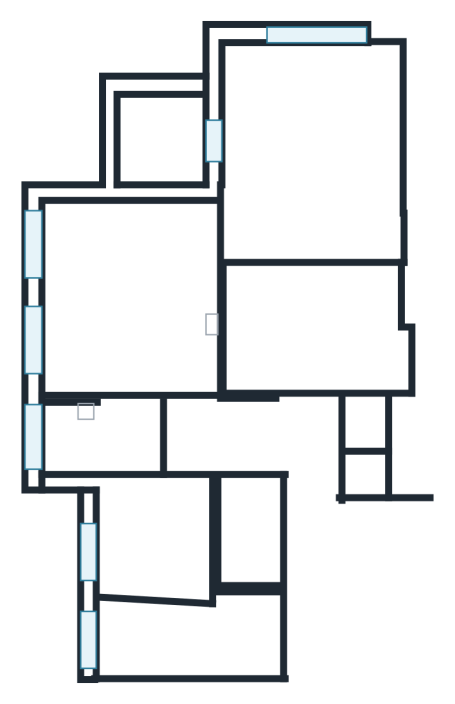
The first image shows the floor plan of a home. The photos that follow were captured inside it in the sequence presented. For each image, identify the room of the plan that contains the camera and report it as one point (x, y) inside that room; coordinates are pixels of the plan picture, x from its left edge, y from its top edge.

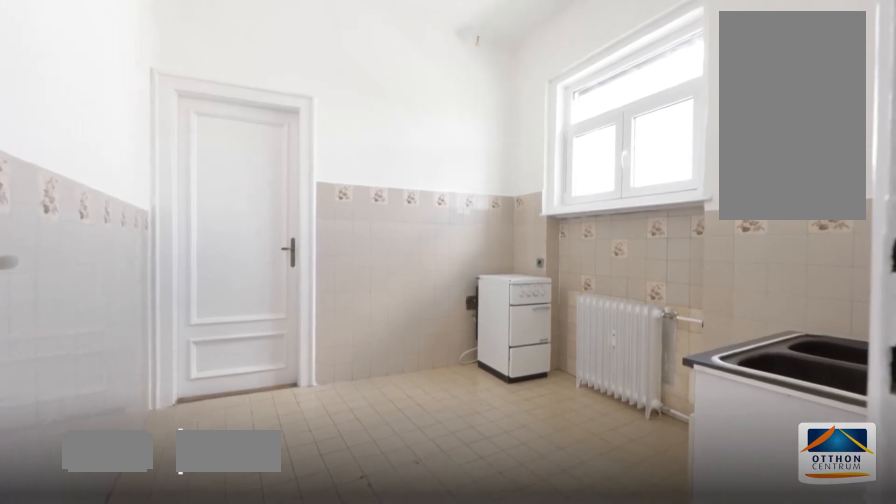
(173, 543)
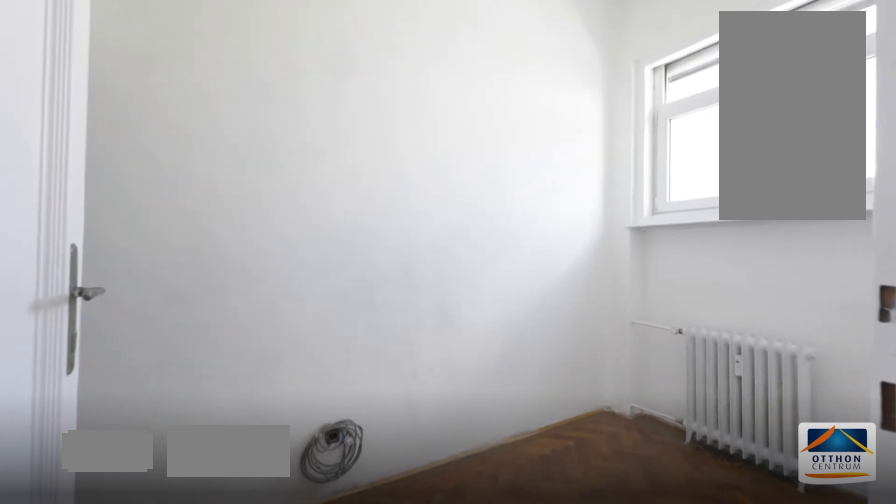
(174, 634)
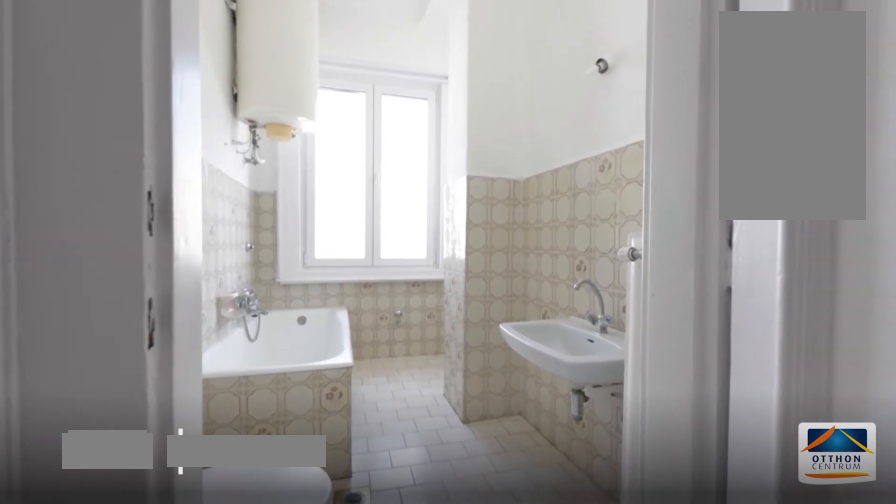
(104, 440)
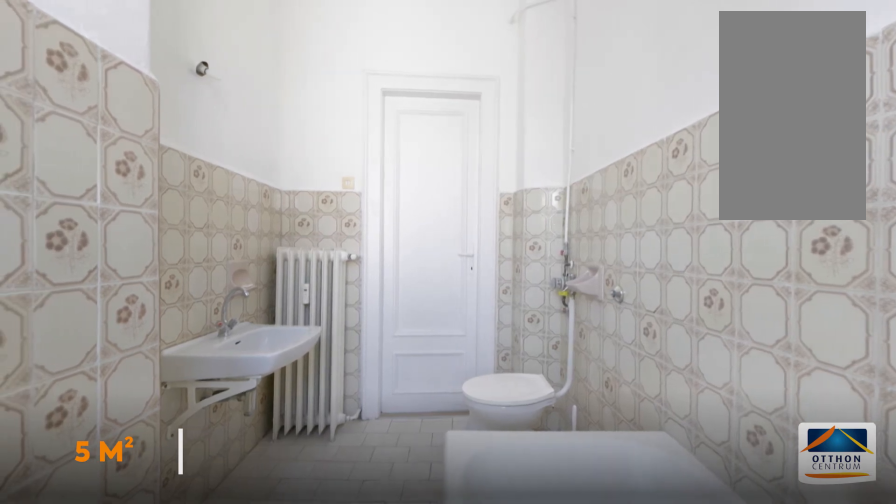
(105, 440)
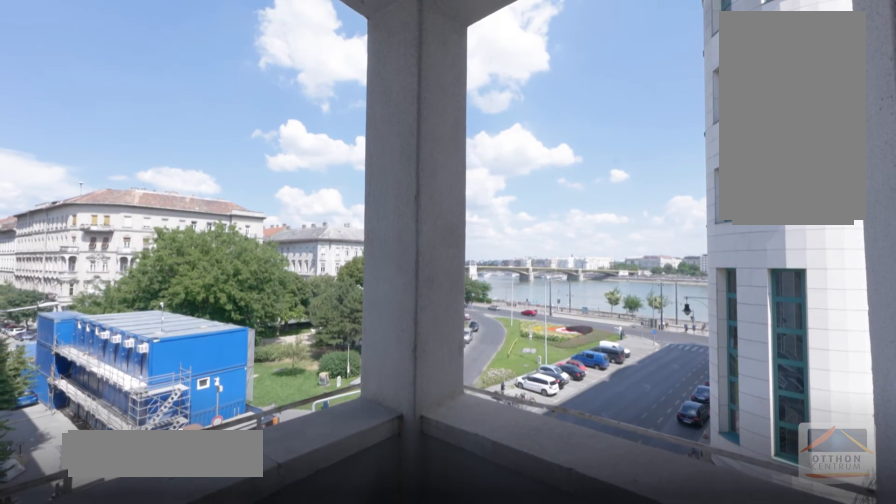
(166, 138)
